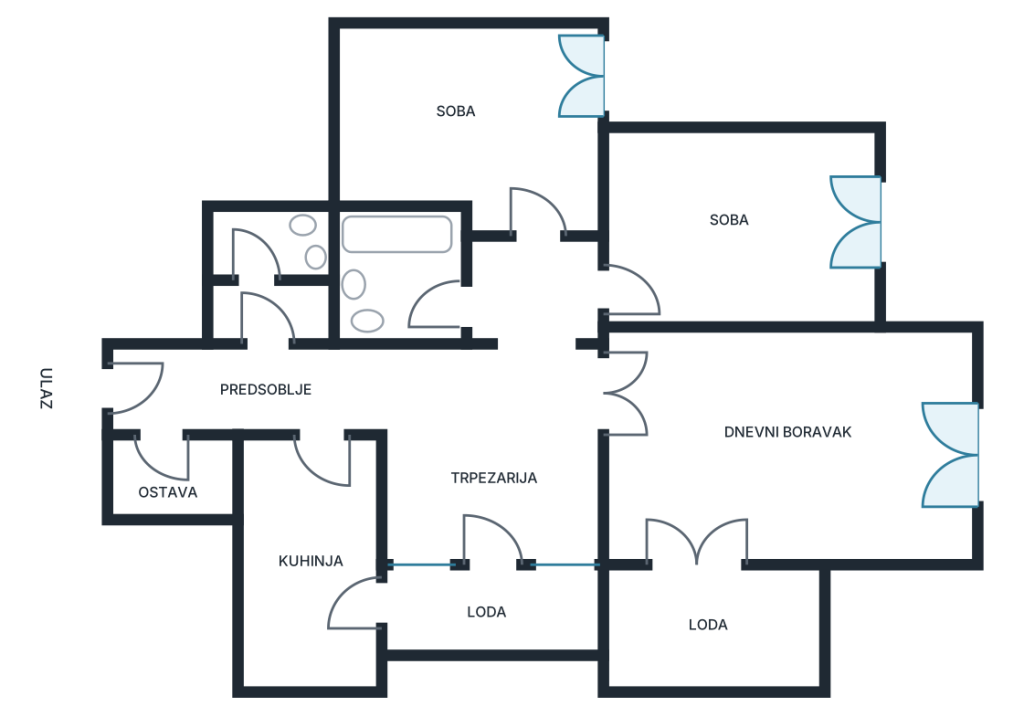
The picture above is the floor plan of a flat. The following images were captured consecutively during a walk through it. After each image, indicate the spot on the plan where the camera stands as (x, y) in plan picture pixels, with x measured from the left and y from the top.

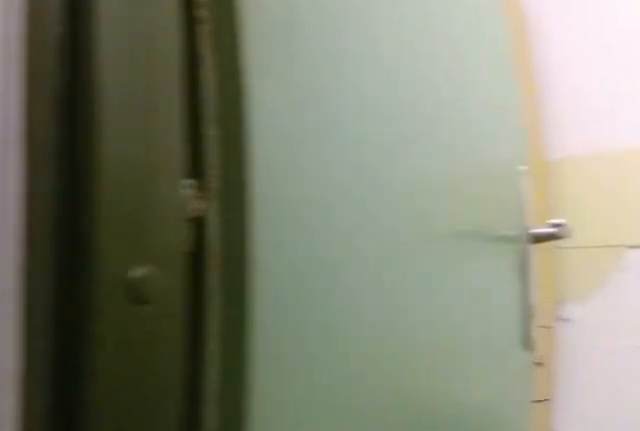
(291, 278)
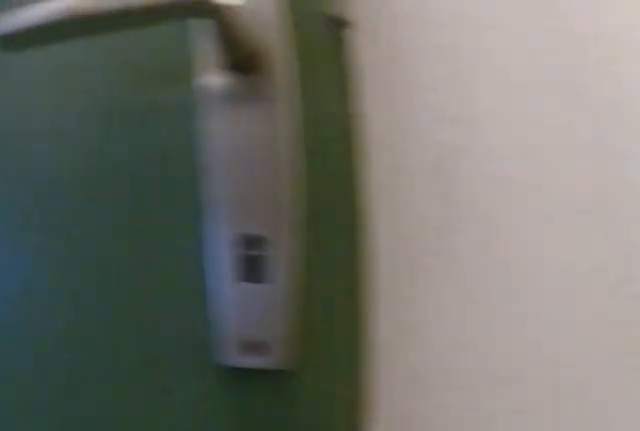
(291, 263)
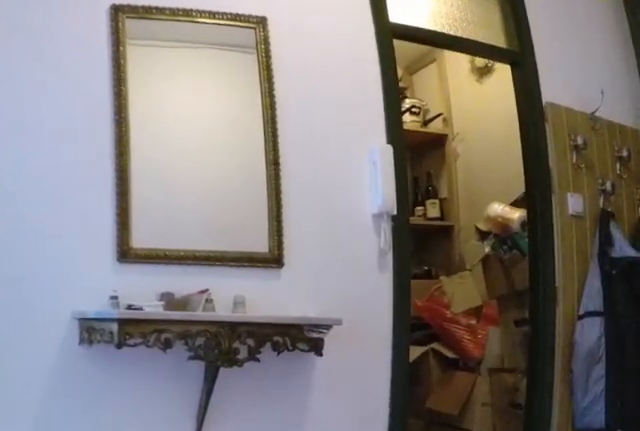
(268, 314)
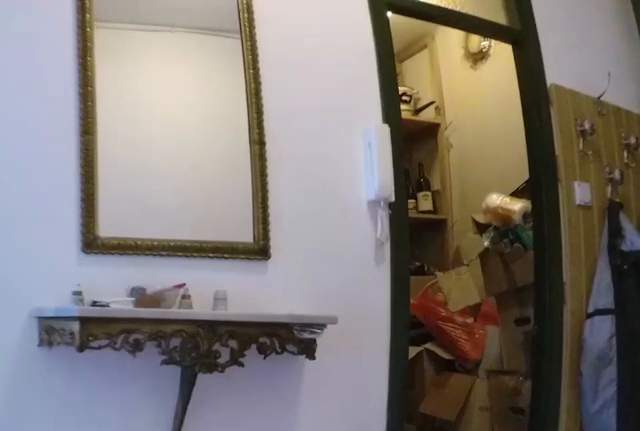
(268, 326)
